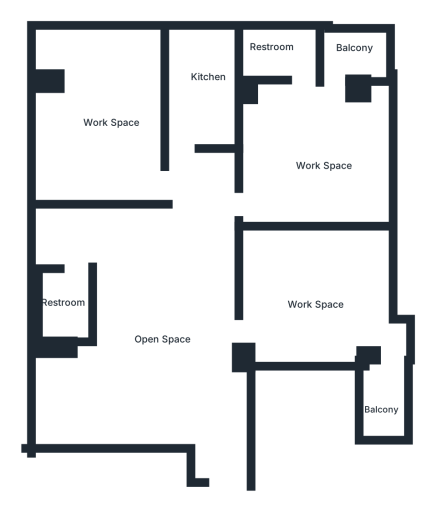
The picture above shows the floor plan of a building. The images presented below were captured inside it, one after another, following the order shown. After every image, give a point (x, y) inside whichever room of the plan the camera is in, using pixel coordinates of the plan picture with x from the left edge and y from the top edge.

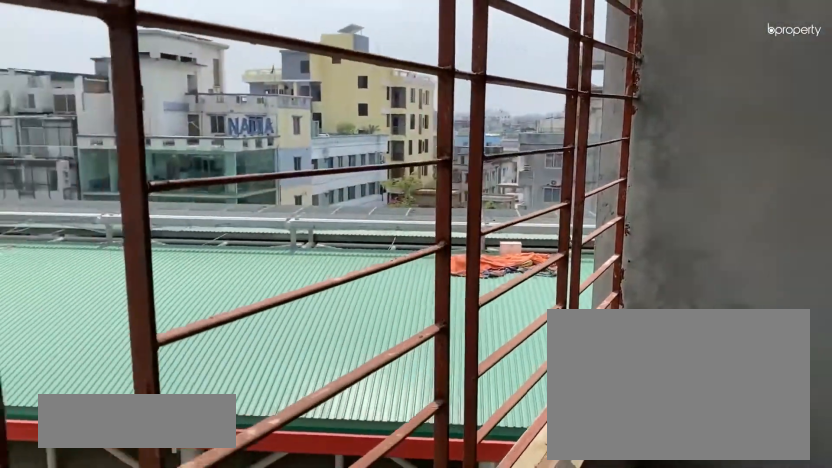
(386, 397)
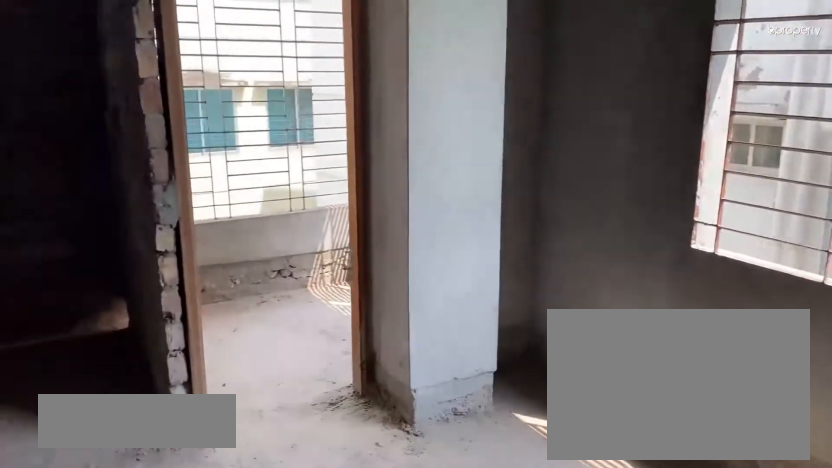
(316, 115)
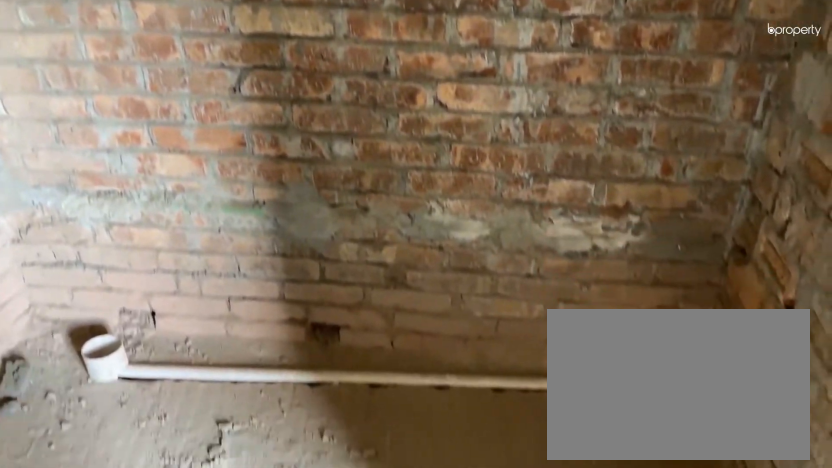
(286, 51)
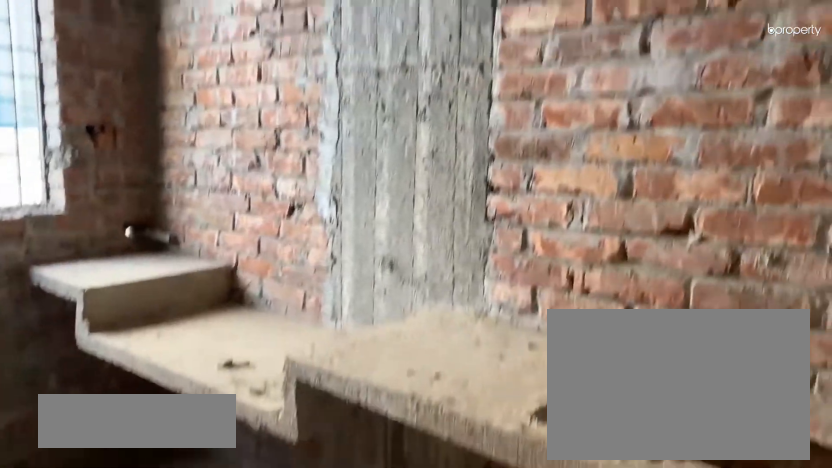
(203, 70)
